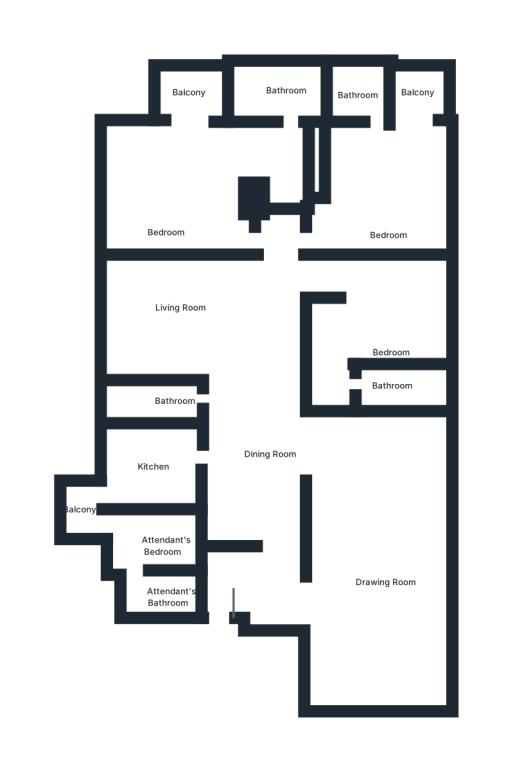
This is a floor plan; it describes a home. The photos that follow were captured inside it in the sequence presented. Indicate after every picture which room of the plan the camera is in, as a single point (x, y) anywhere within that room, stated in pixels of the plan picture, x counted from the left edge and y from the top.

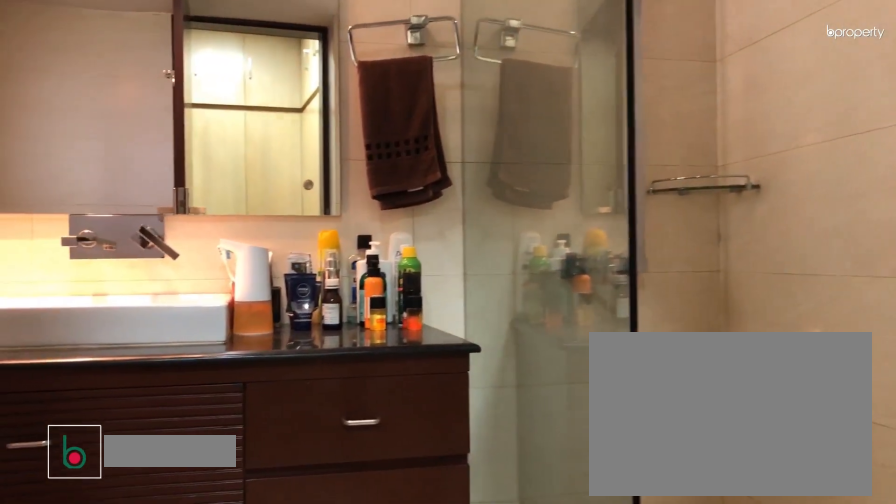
(281, 79)
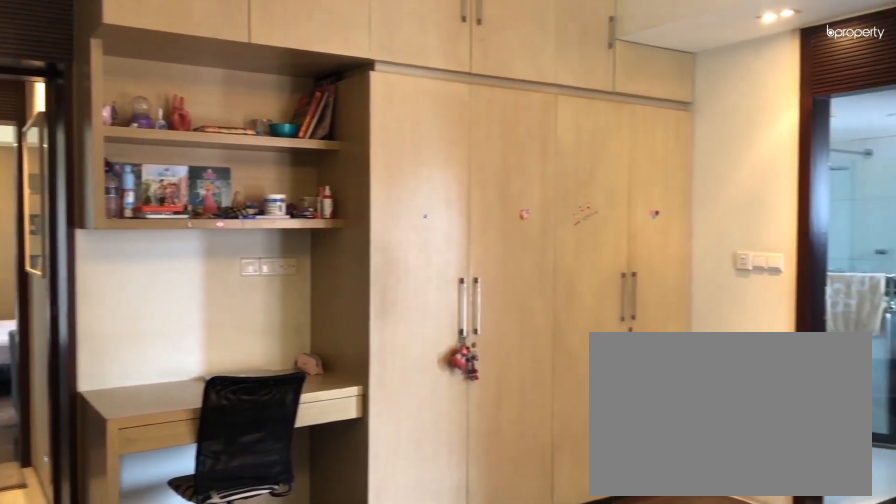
(384, 182)
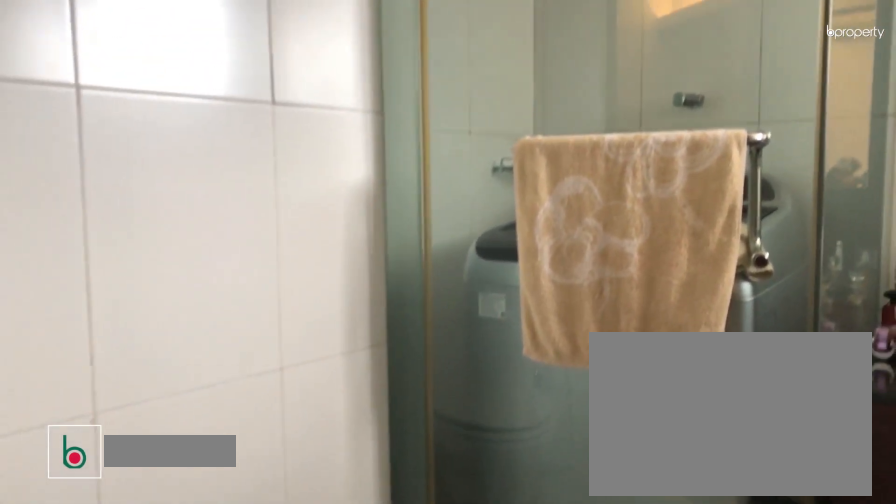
(365, 93)
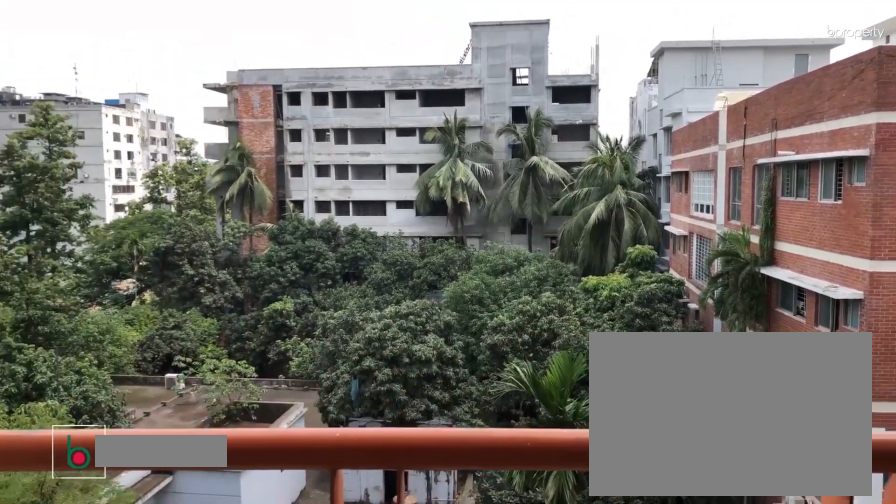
(419, 94)
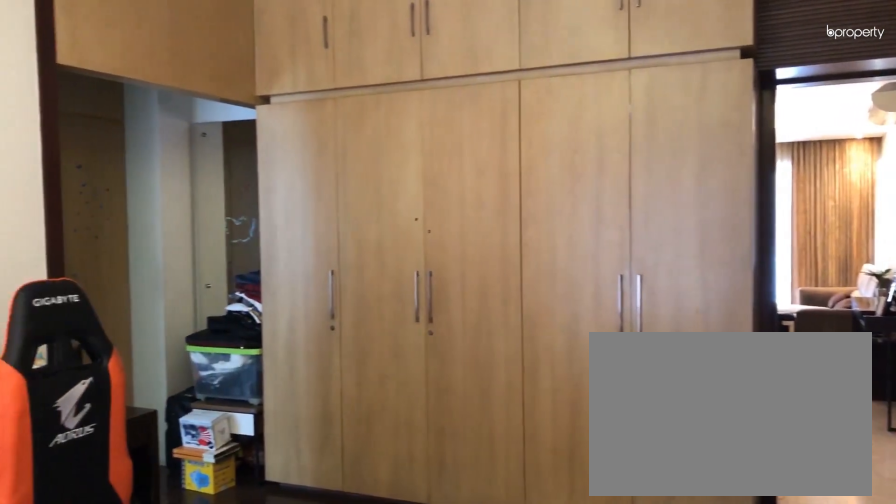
(385, 326)
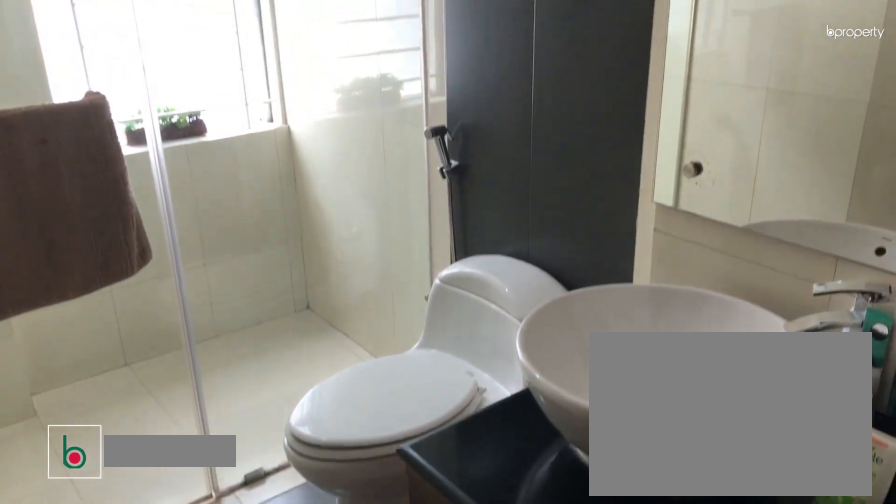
(409, 395)
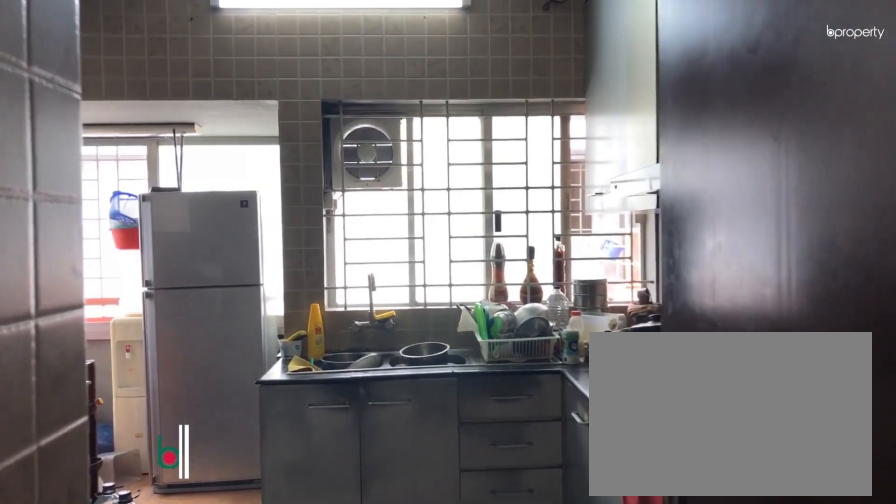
(138, 458)
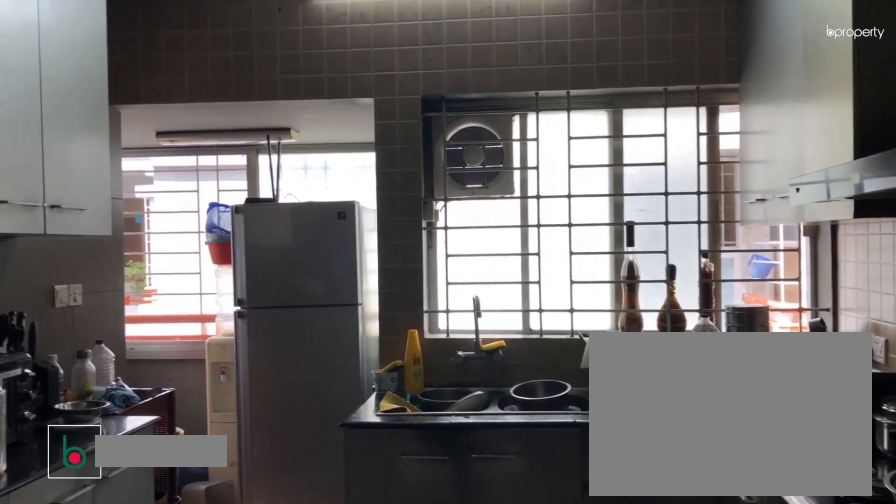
(138, 458)
